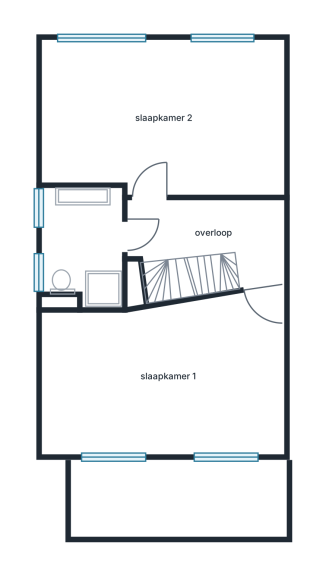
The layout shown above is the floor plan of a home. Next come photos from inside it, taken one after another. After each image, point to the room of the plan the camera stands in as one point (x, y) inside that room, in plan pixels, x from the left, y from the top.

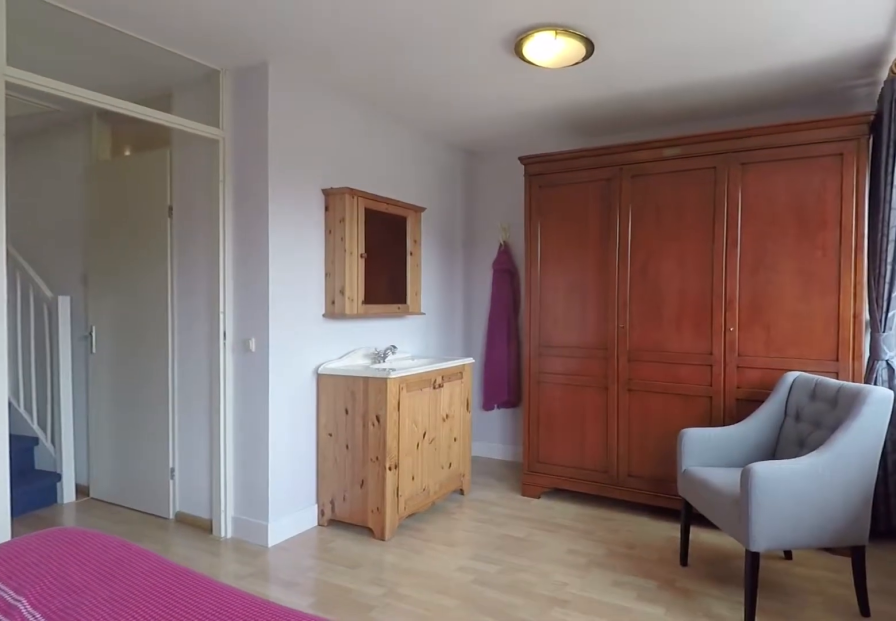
(165, 116)
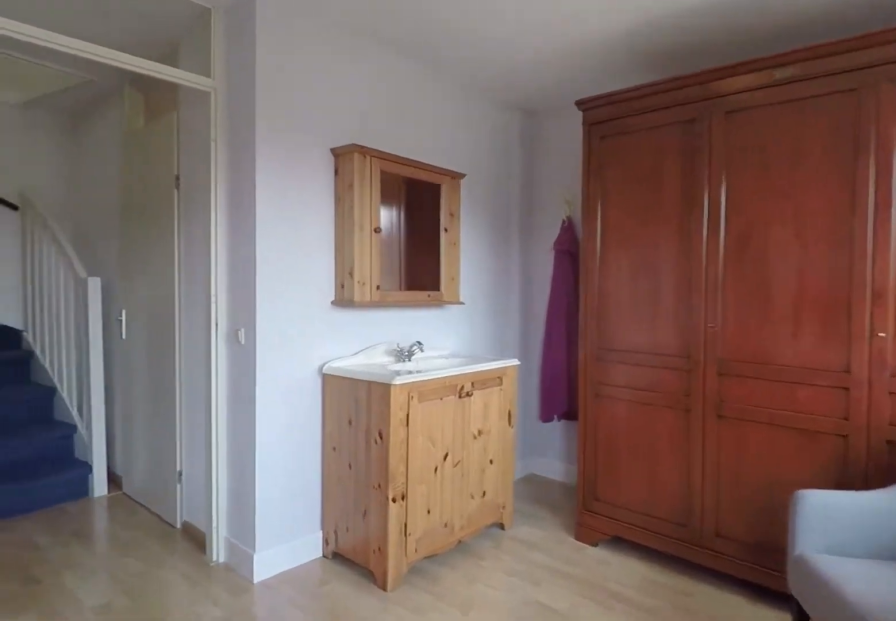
(165, 116)
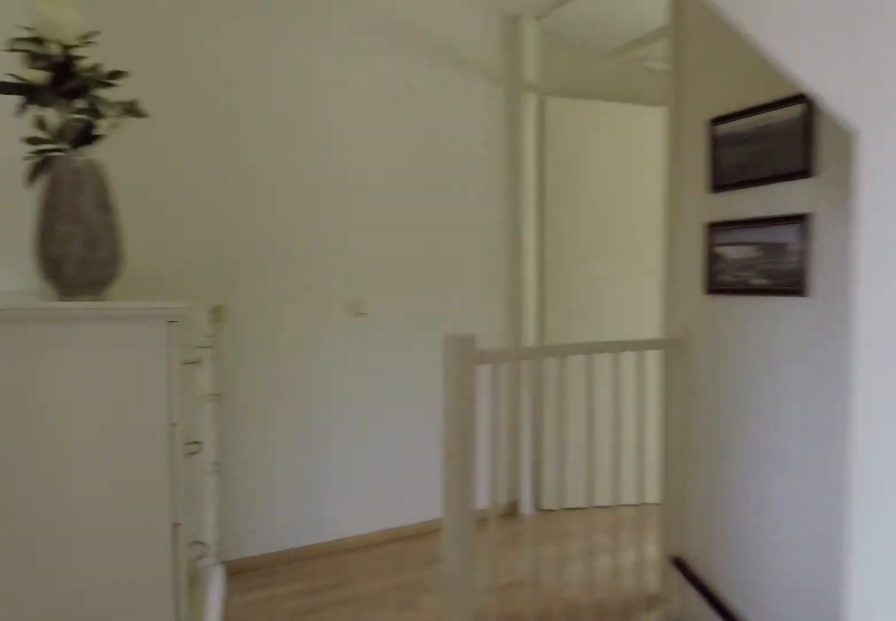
(208, 234)
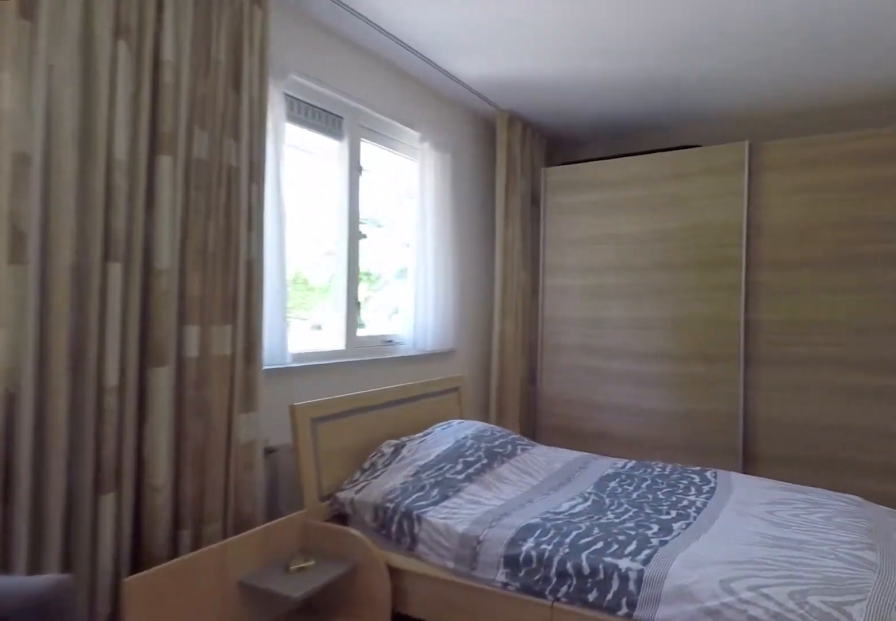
(171, 364)
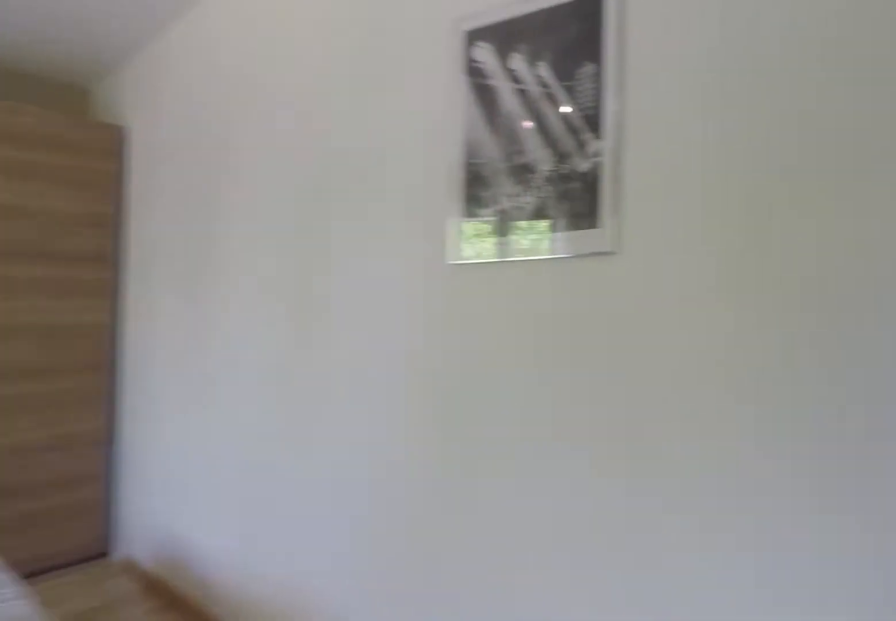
(171, 364)
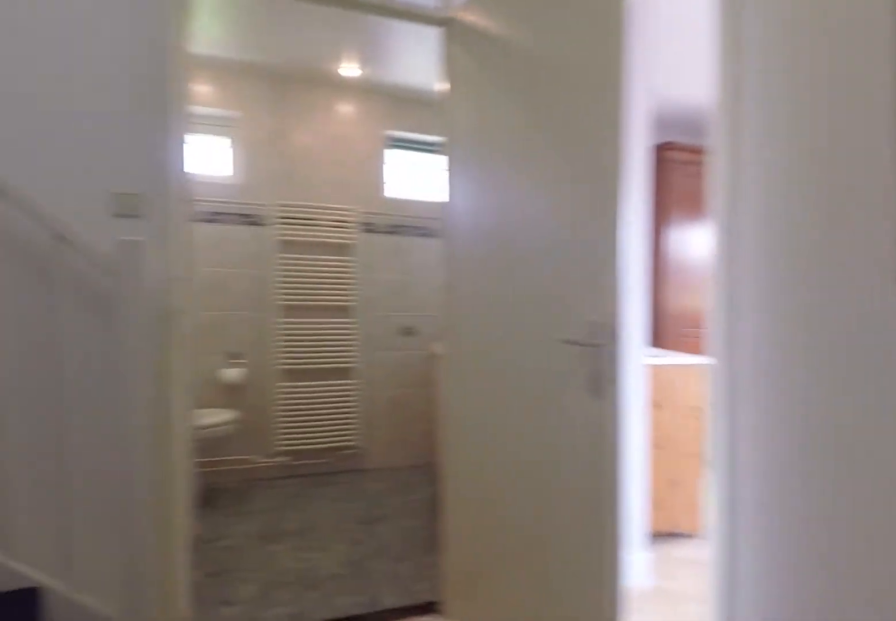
(207, 235)
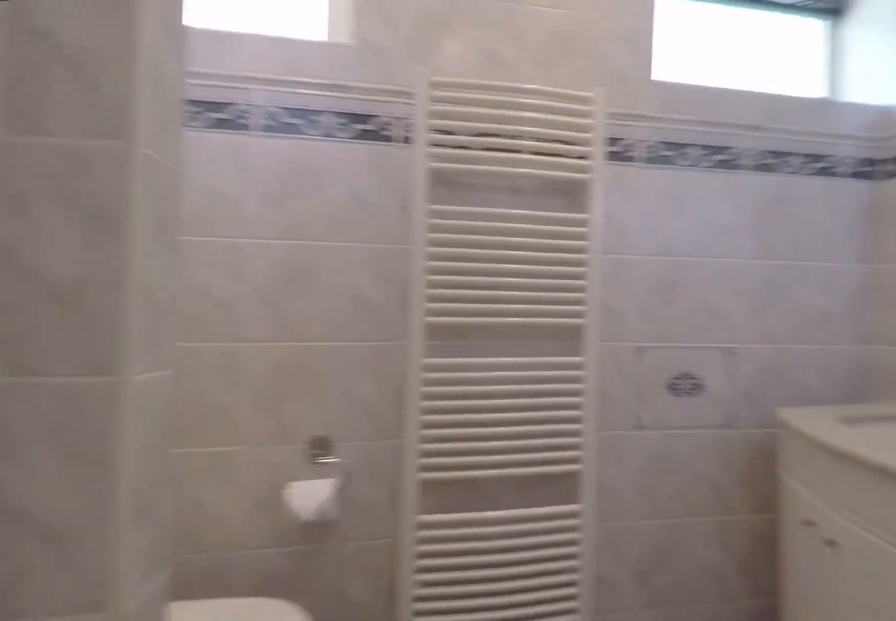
(85, 244)
